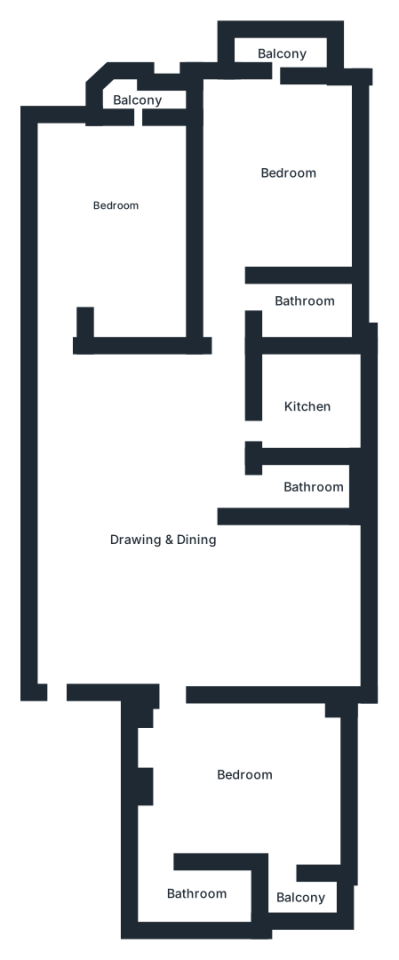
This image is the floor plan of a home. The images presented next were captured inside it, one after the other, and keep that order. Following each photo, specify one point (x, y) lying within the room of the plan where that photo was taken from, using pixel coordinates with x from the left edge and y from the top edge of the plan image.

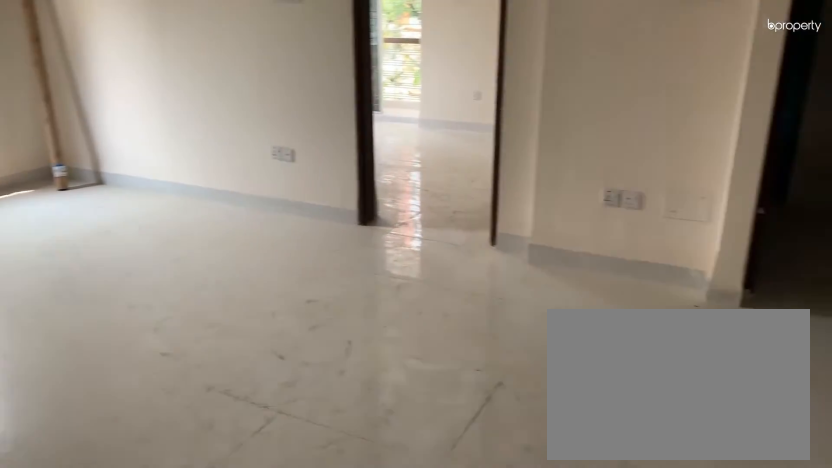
(172, 579)
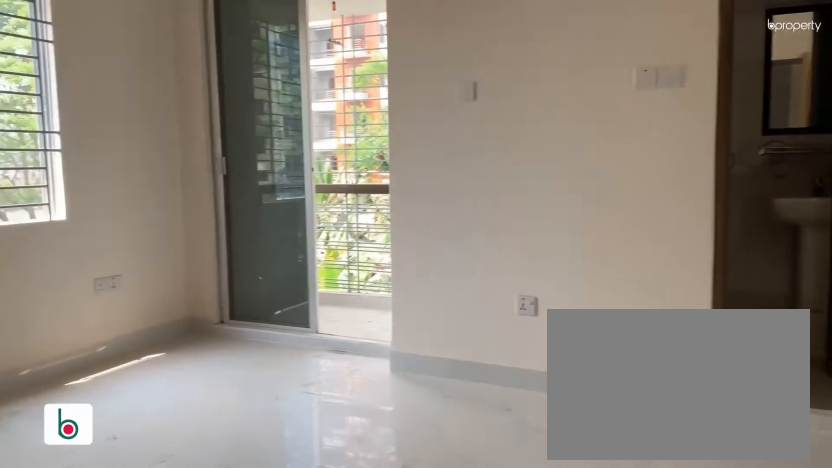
(240, 797)
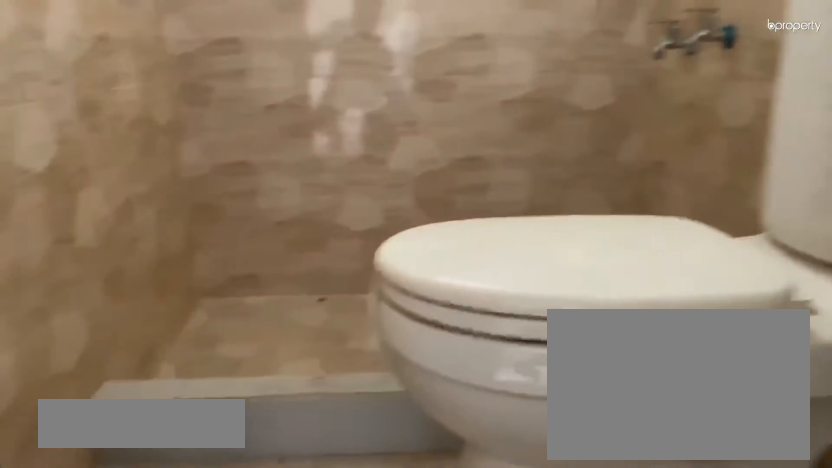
(307, 489)
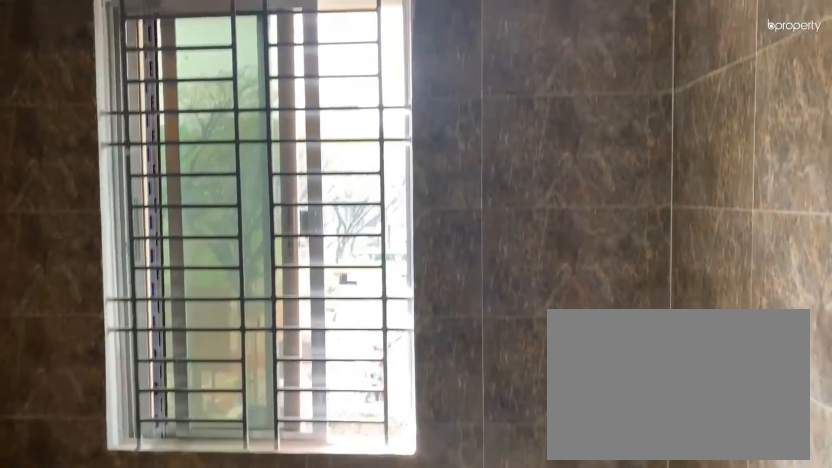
(311, 409)
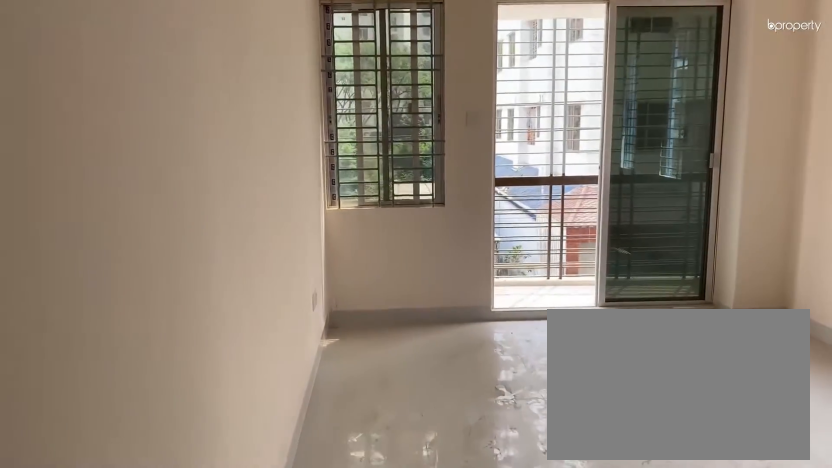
(277, 151)
